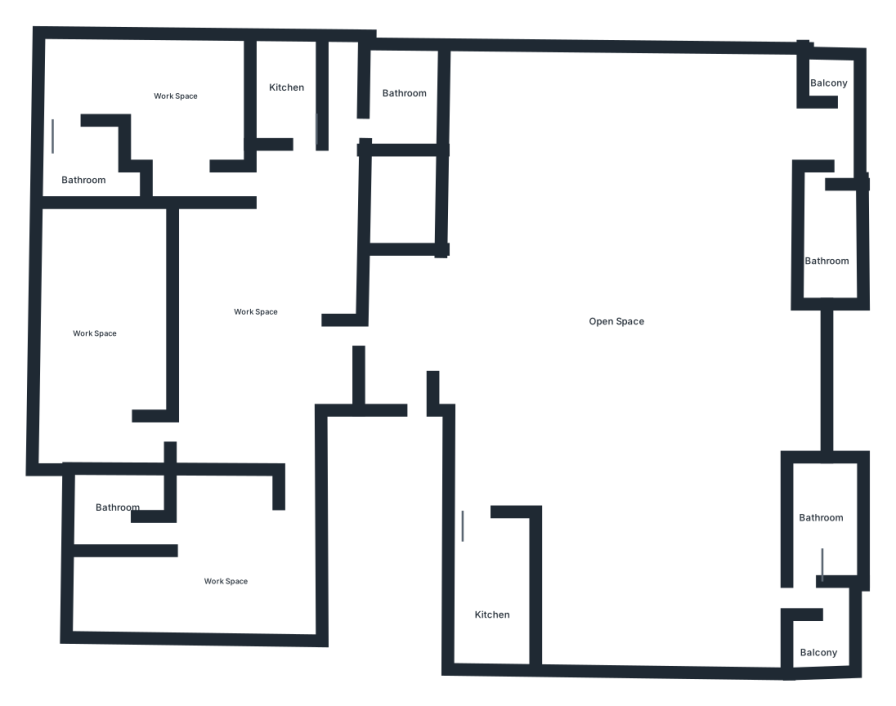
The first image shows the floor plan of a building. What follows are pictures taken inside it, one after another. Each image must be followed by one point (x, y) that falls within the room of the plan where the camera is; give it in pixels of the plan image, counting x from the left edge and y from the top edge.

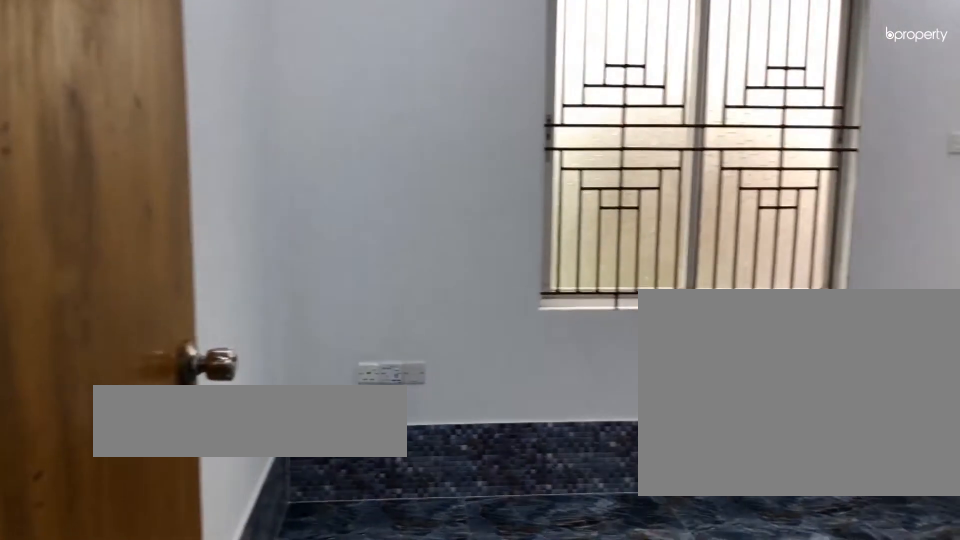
(116, 317)
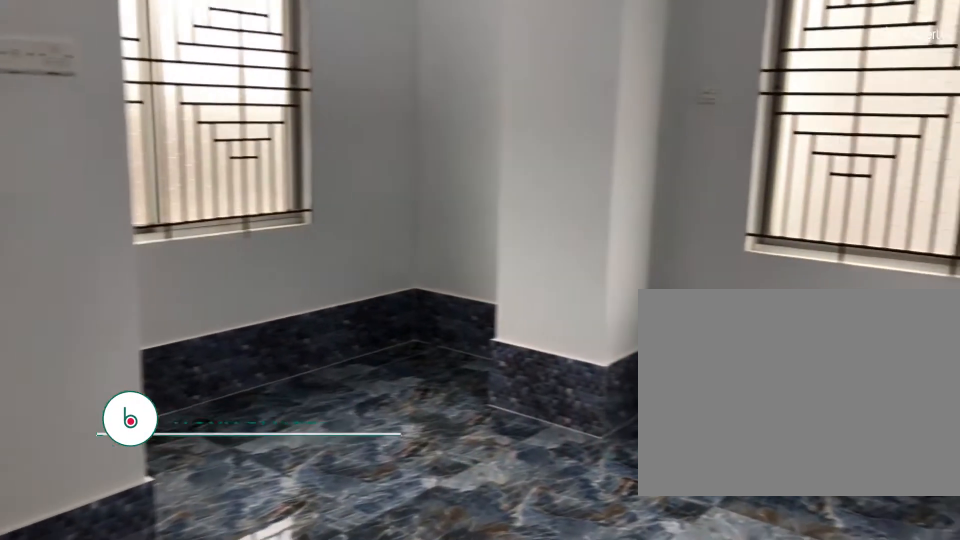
(172, 95)
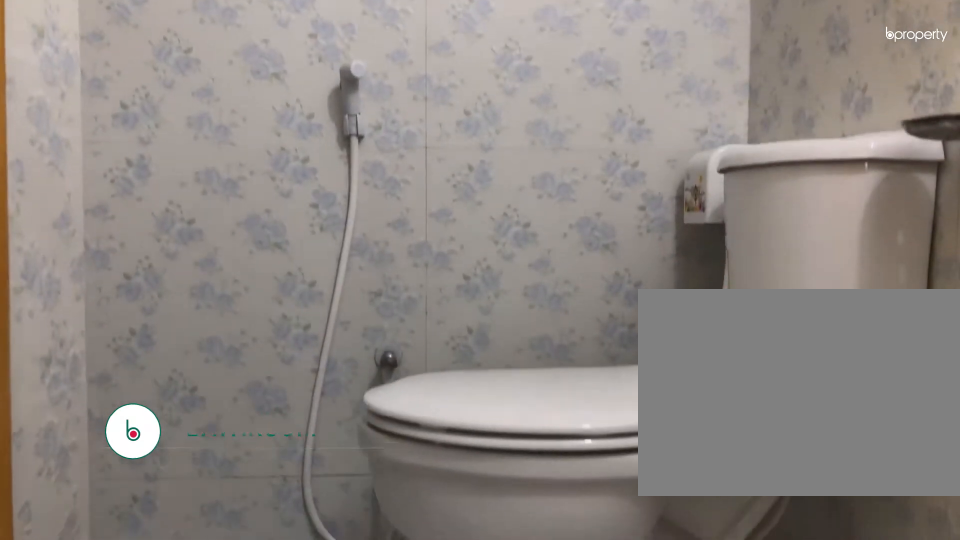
(93, 170)
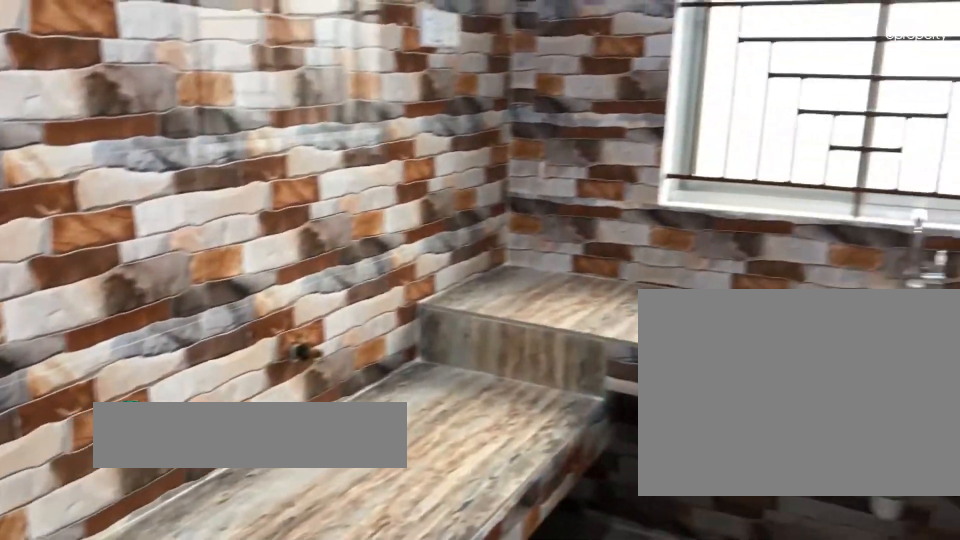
(289, 92)
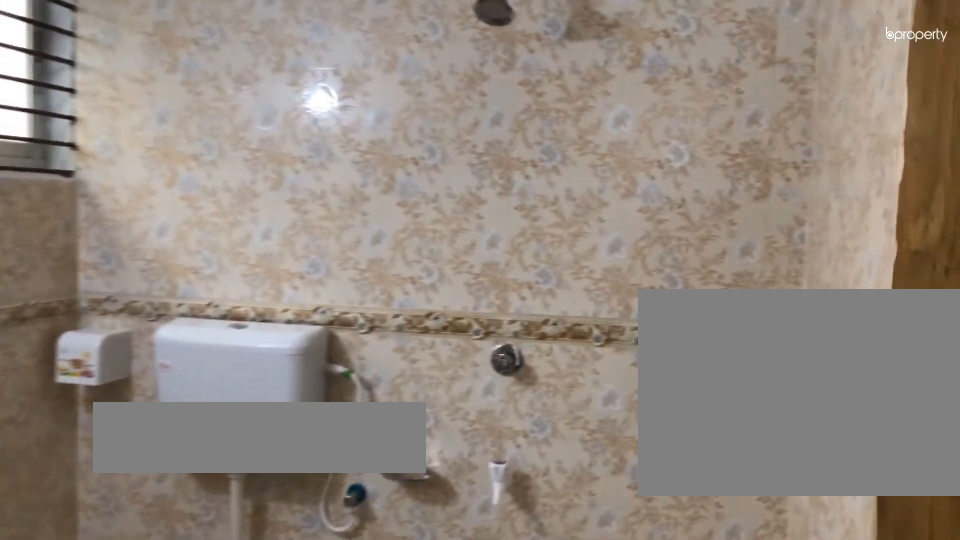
(403, 102)
